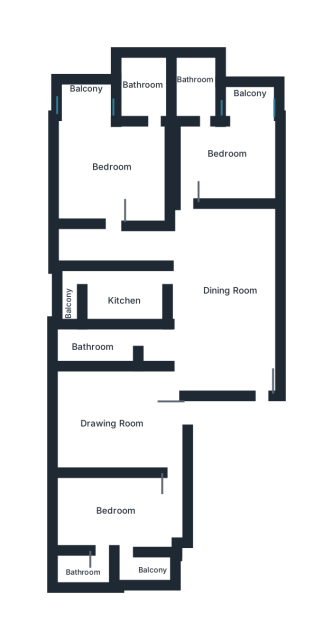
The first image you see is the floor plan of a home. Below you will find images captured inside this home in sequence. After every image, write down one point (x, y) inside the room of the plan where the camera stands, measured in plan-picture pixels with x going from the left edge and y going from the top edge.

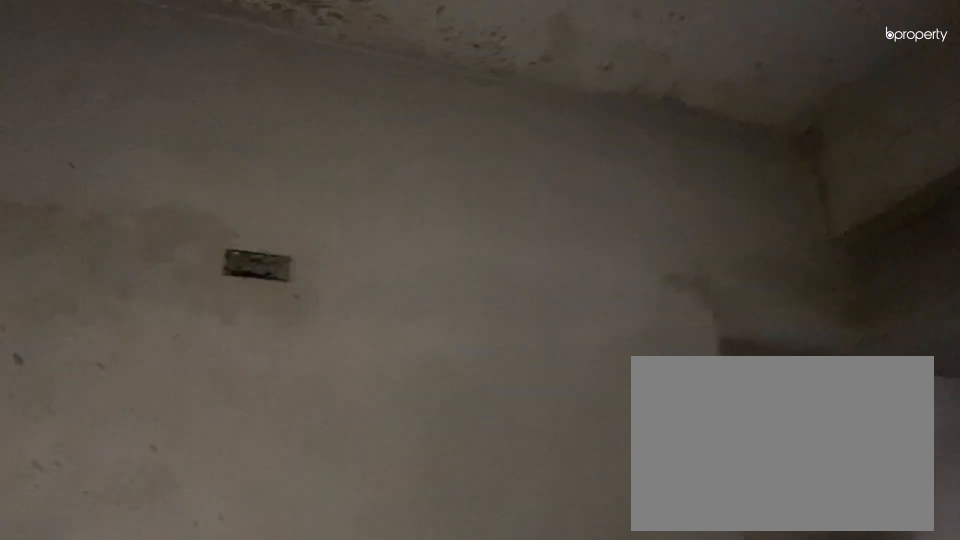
(108, 419)
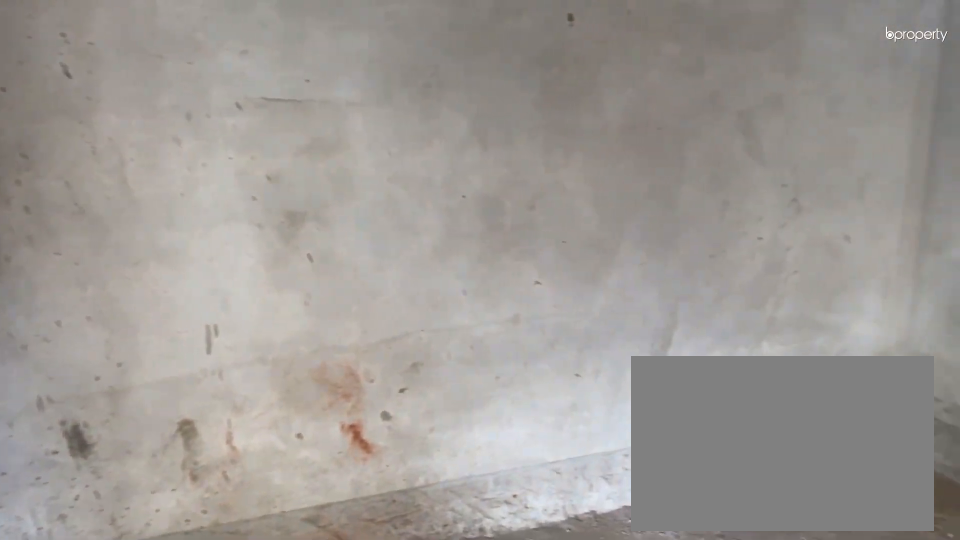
(108, 172)
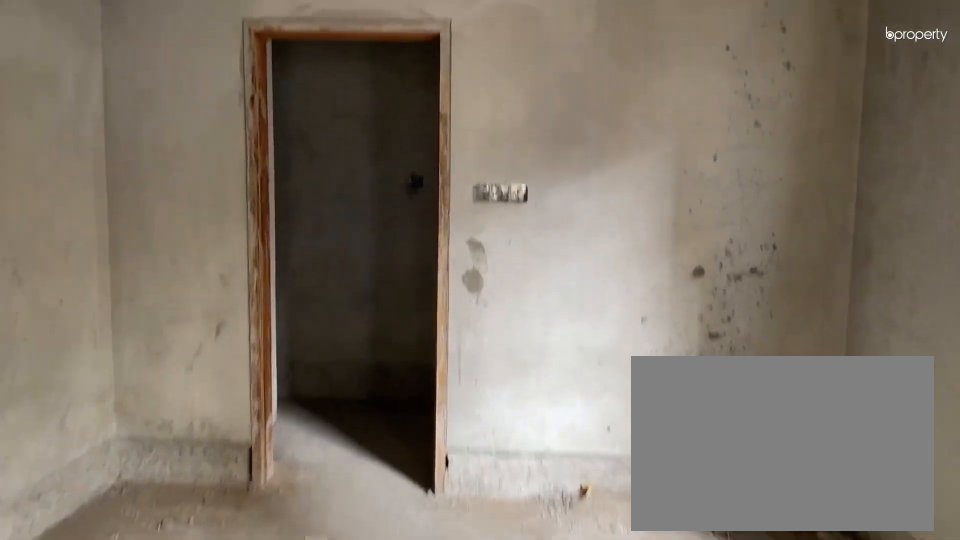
(108, 172)
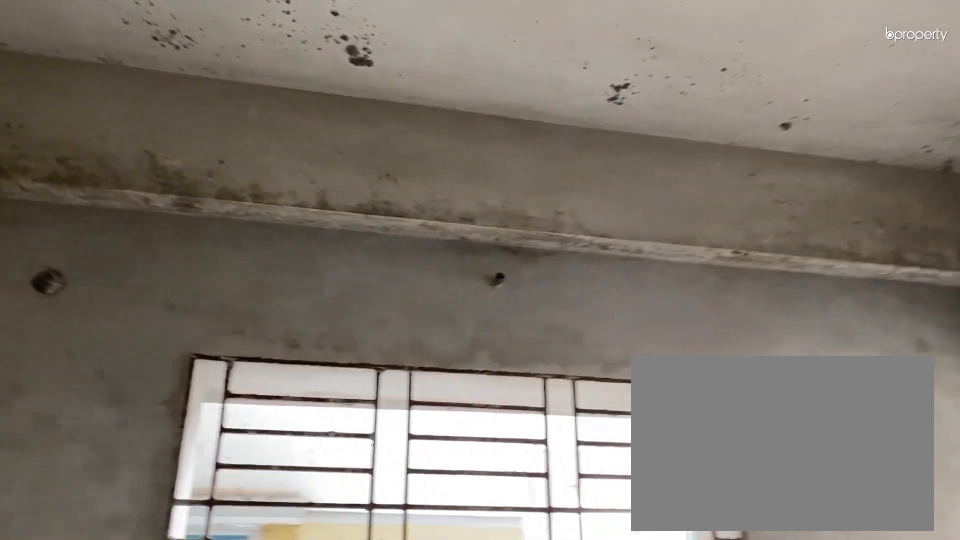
(108, 172)
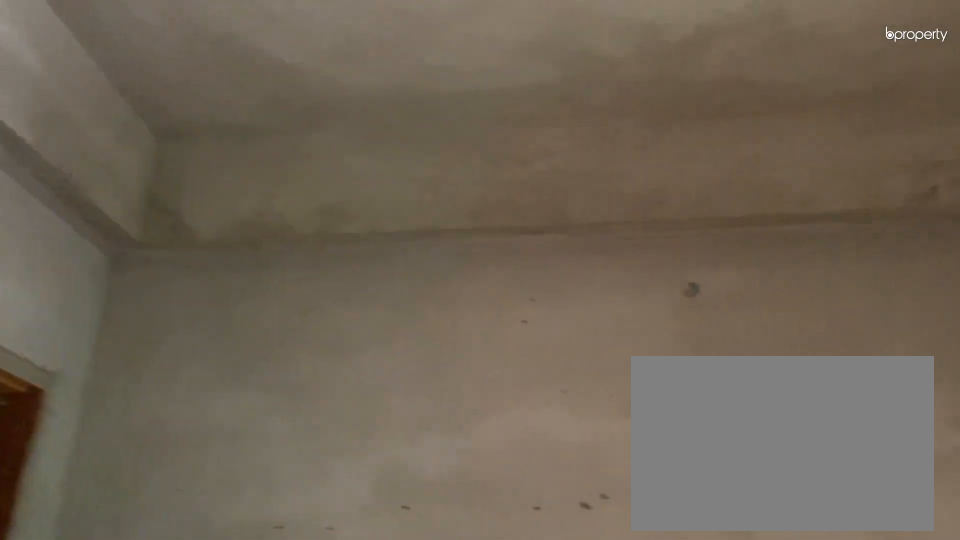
(233, 156)
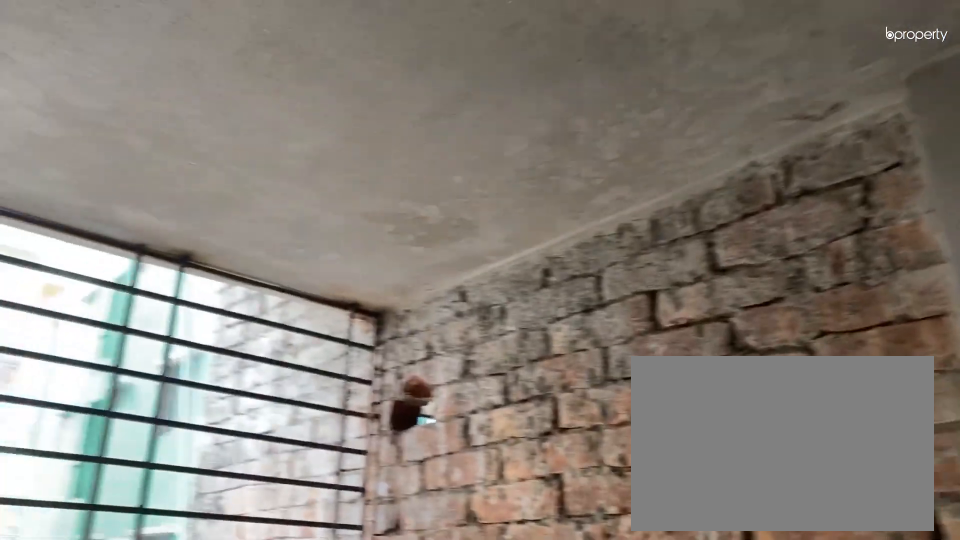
(248, 96)
